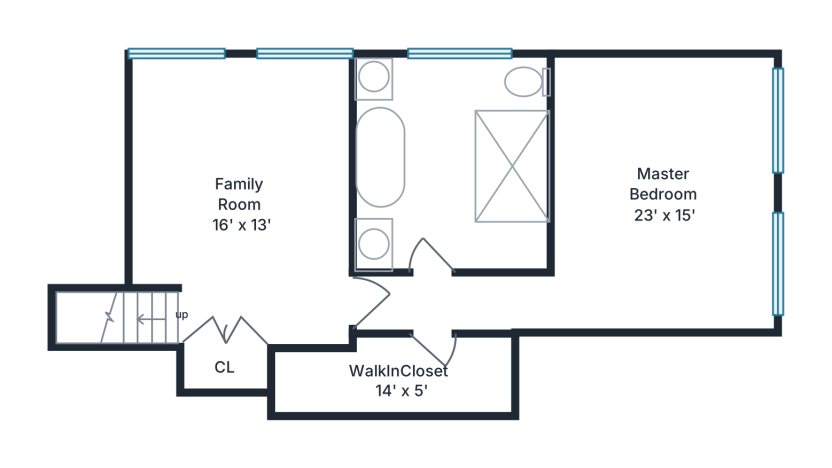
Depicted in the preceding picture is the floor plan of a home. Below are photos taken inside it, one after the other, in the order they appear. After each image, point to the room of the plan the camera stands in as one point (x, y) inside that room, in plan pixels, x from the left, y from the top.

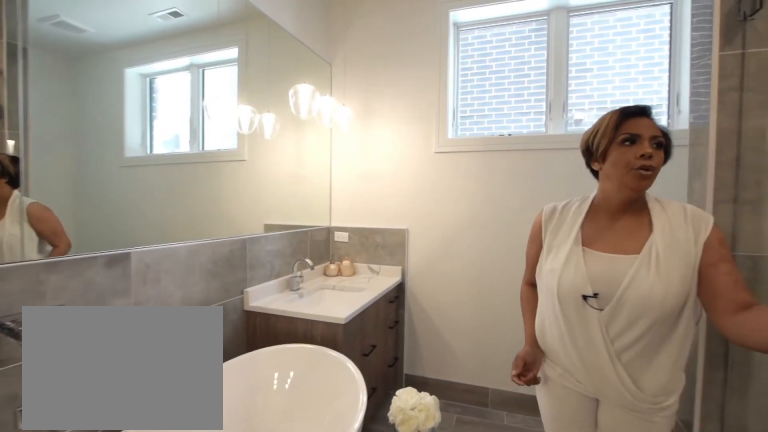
(452, 165)
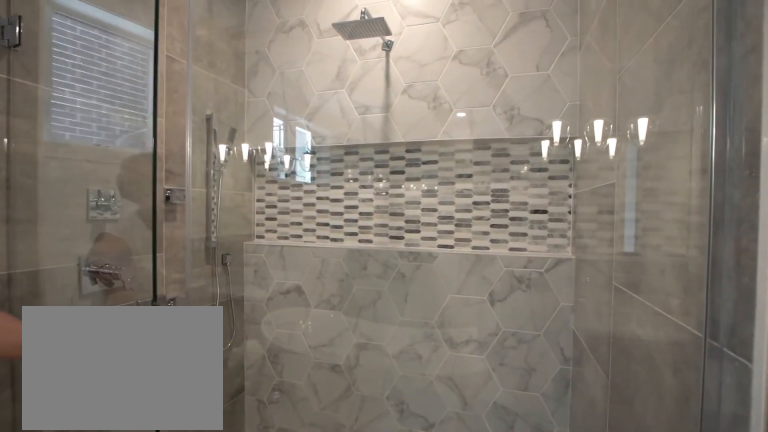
(452, 165)
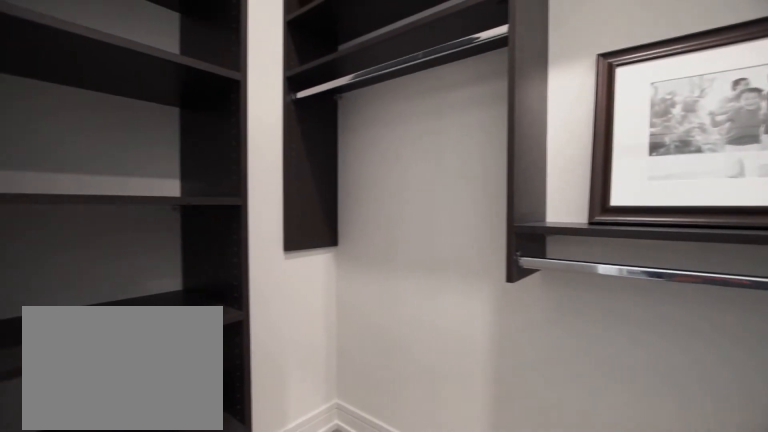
(396, 376)
